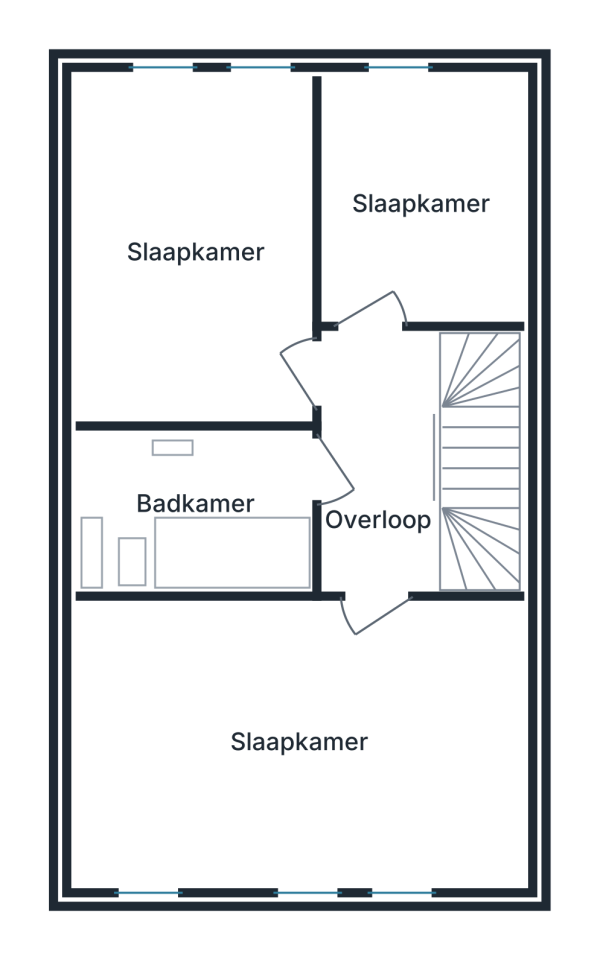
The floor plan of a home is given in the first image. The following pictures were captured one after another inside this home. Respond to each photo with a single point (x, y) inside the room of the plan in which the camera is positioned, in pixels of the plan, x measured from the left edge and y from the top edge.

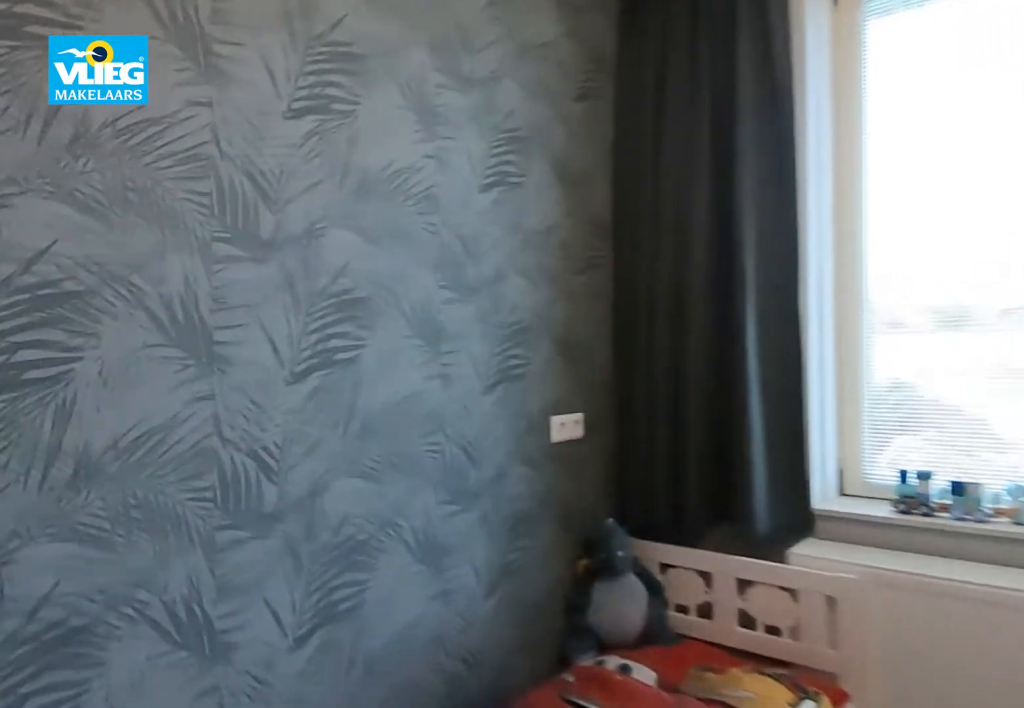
(183, 145)
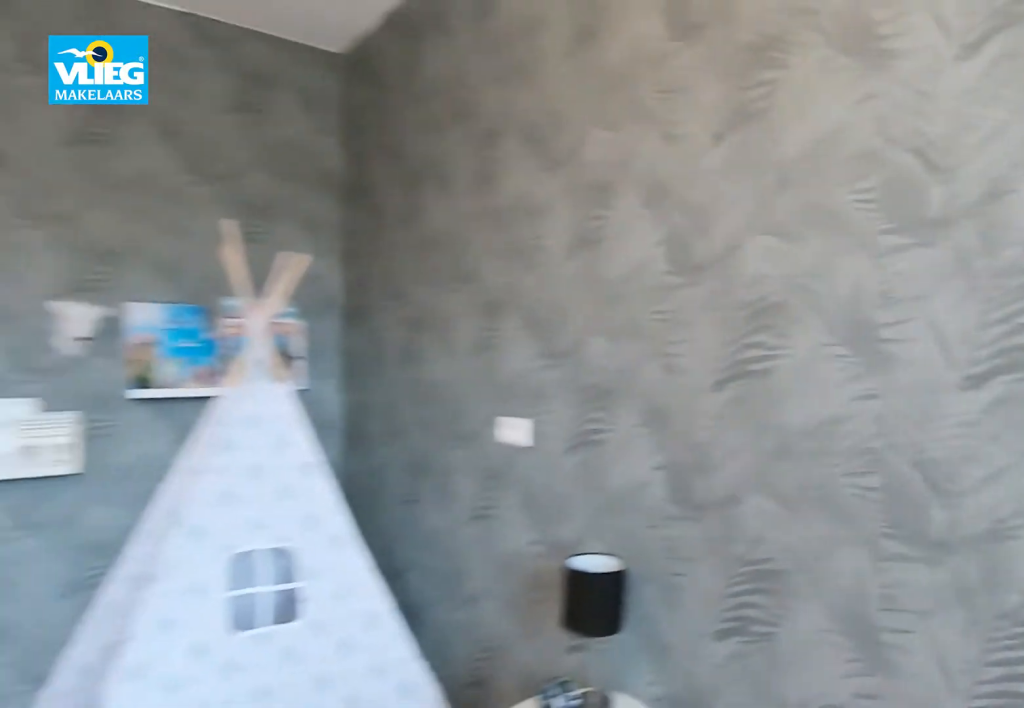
(183, 145)
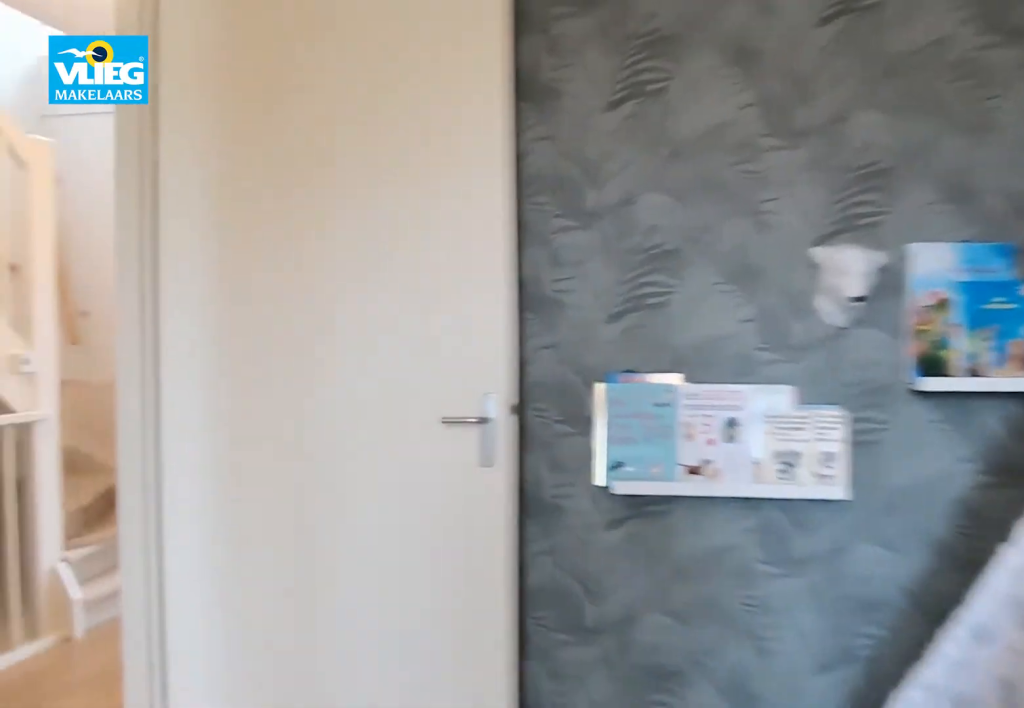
(183, 145)
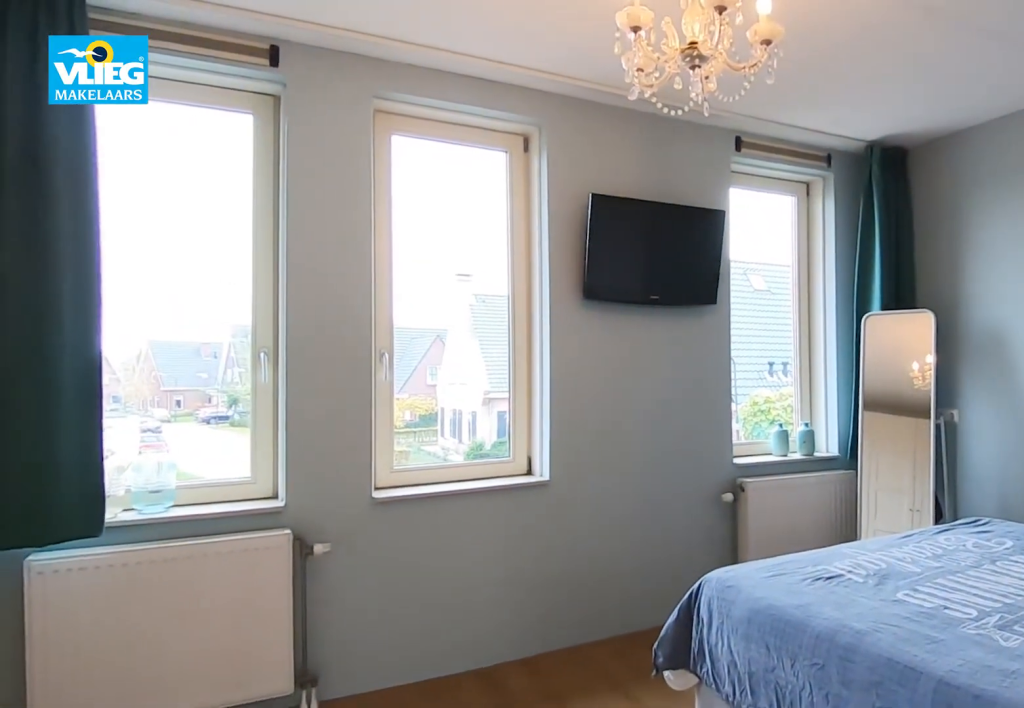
(297, 741)
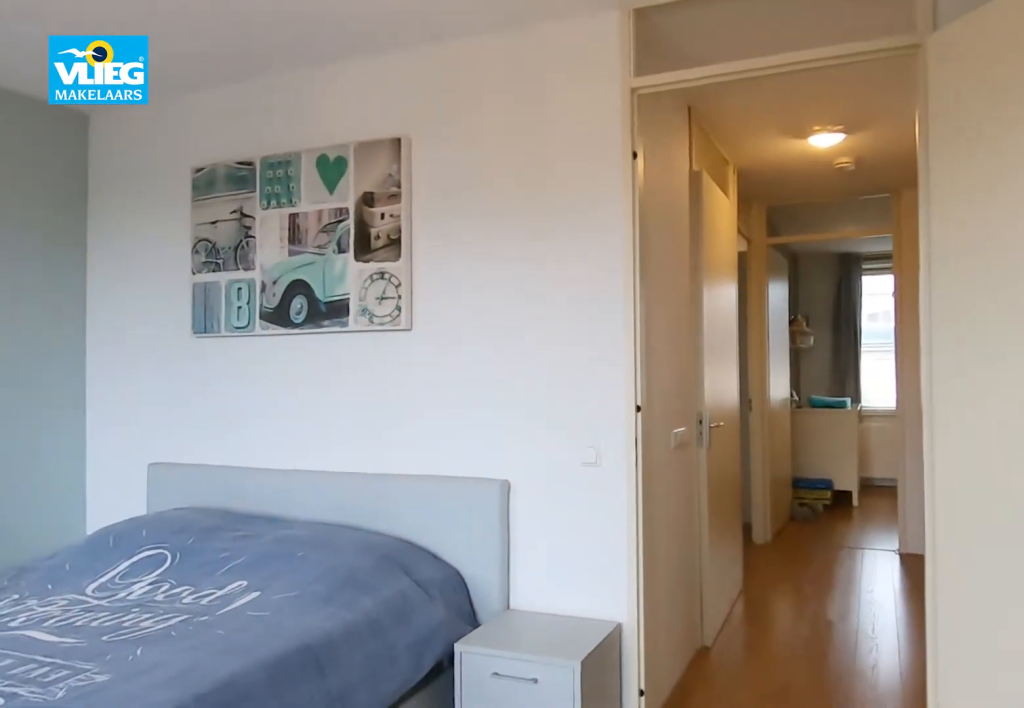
(297, 741)
